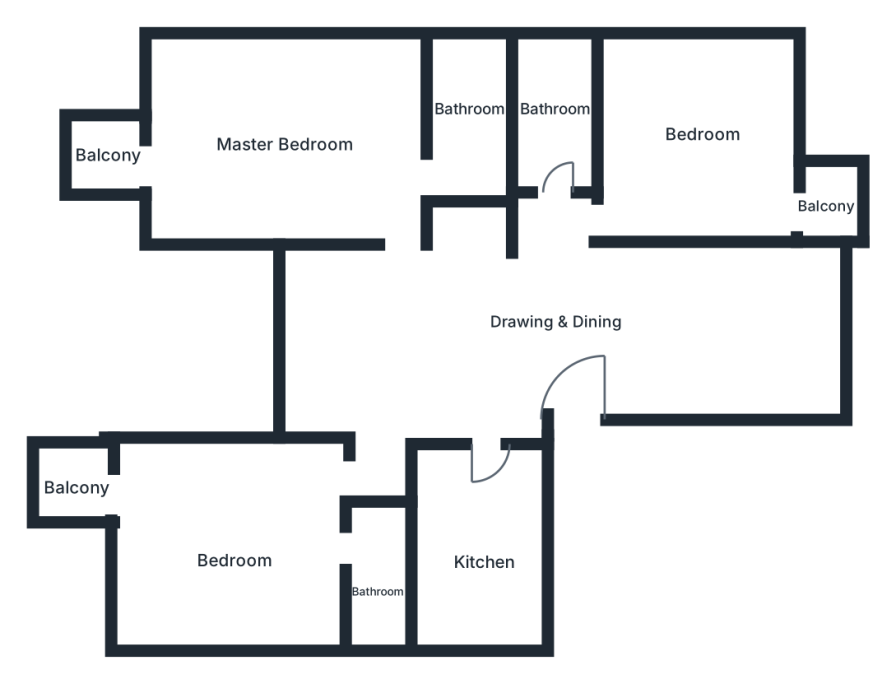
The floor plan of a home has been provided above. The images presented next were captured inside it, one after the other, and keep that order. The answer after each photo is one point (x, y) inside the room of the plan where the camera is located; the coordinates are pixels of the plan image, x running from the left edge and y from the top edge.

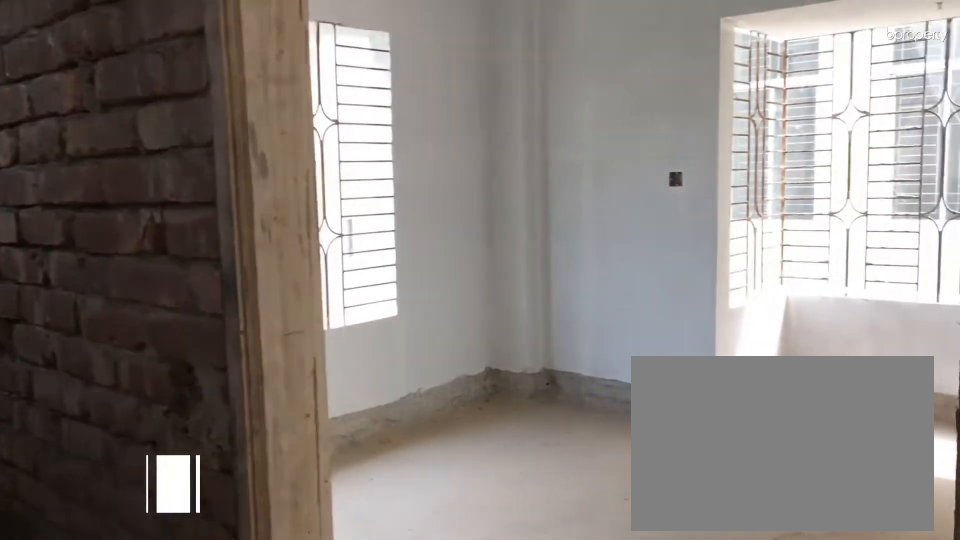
(629, 216)
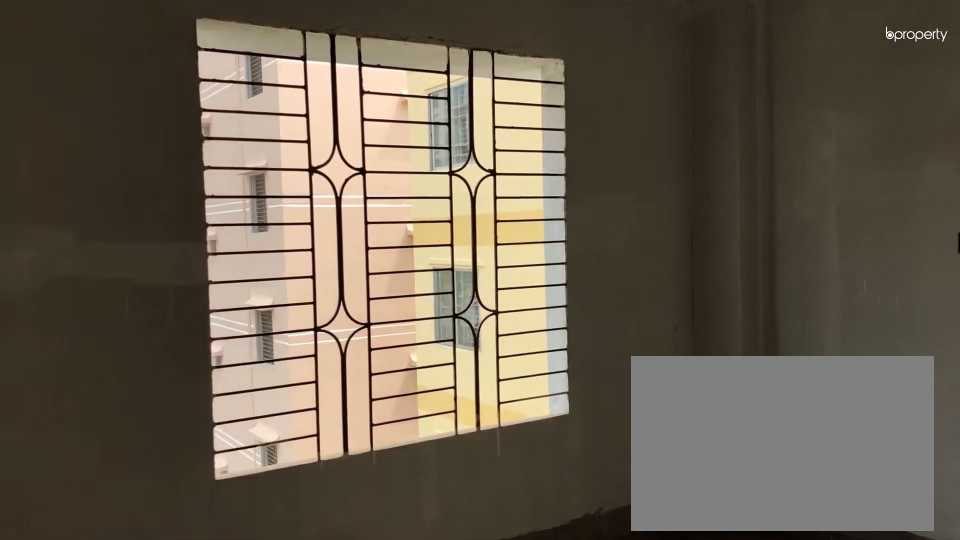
(695, 136)
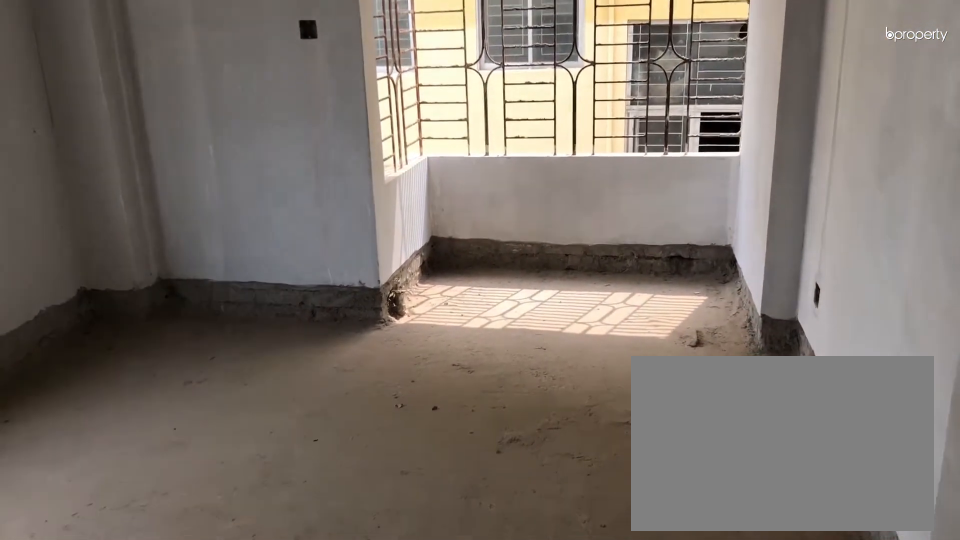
(695, 136)
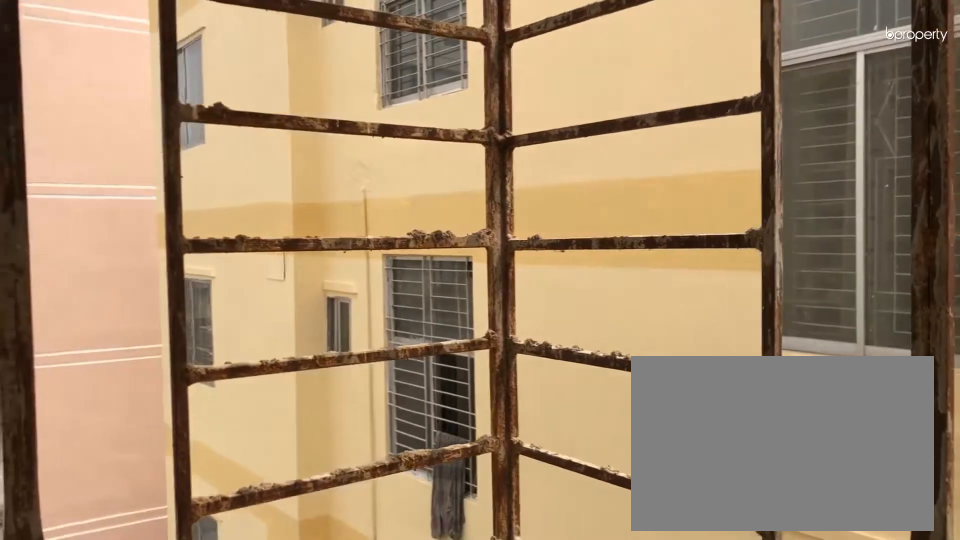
(831, 198)
